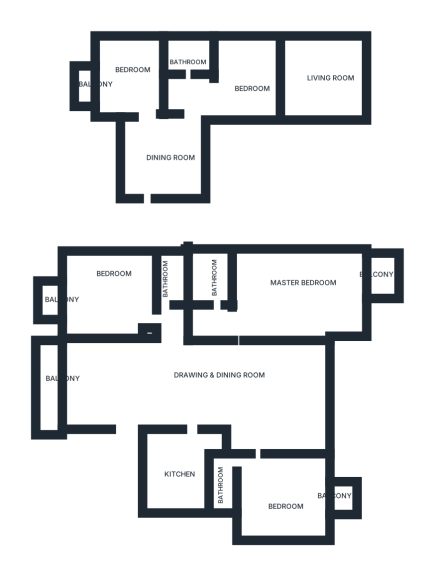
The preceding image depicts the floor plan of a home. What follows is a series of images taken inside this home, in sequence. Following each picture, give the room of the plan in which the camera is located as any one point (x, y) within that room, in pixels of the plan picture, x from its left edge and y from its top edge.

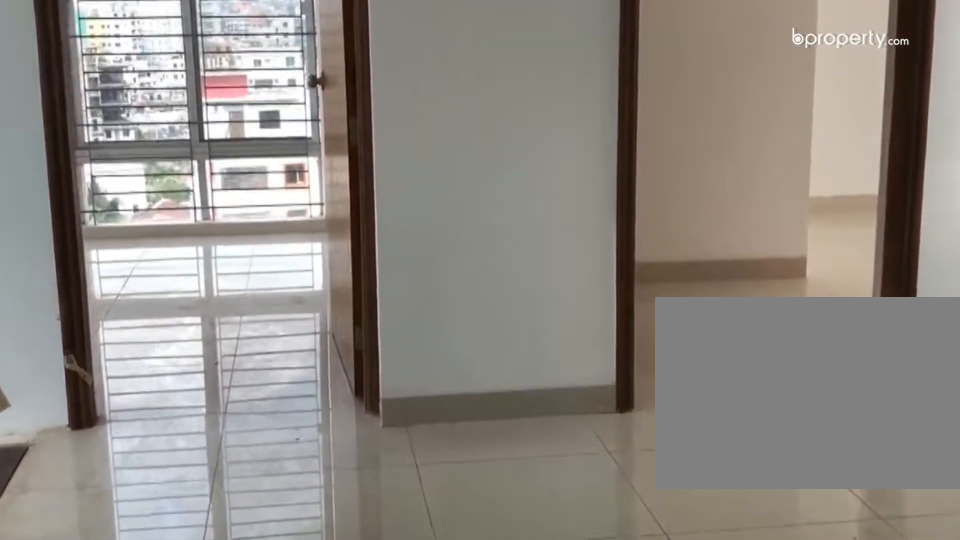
(156, 178)
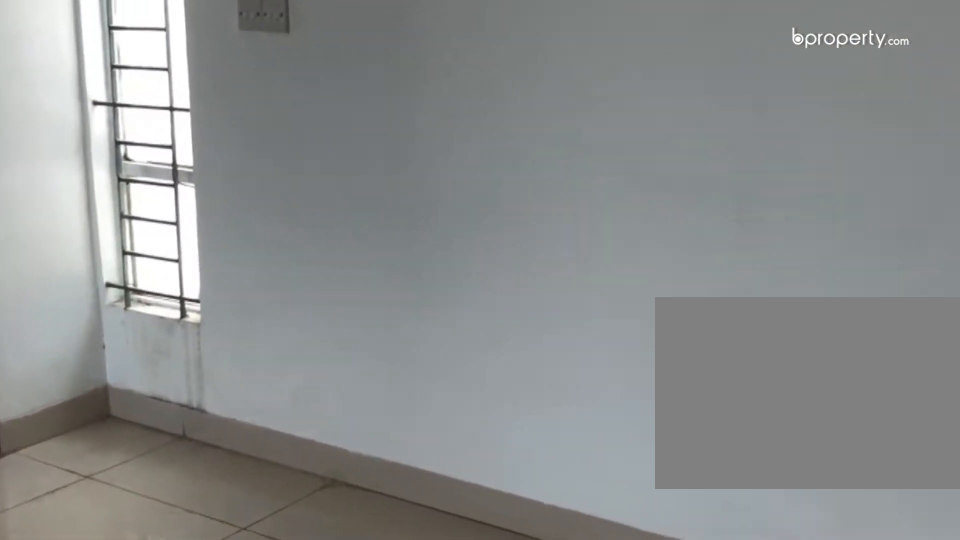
(155, 143)
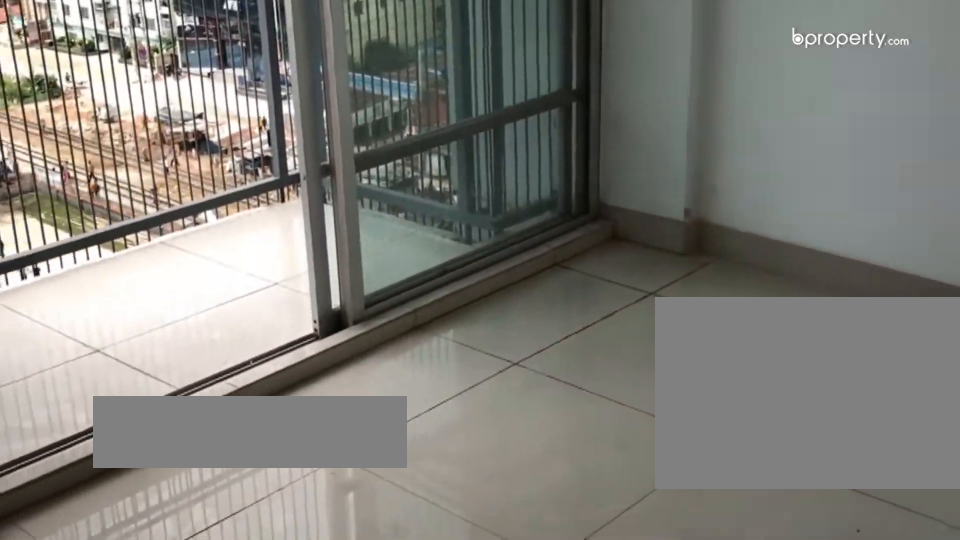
(106, 68)
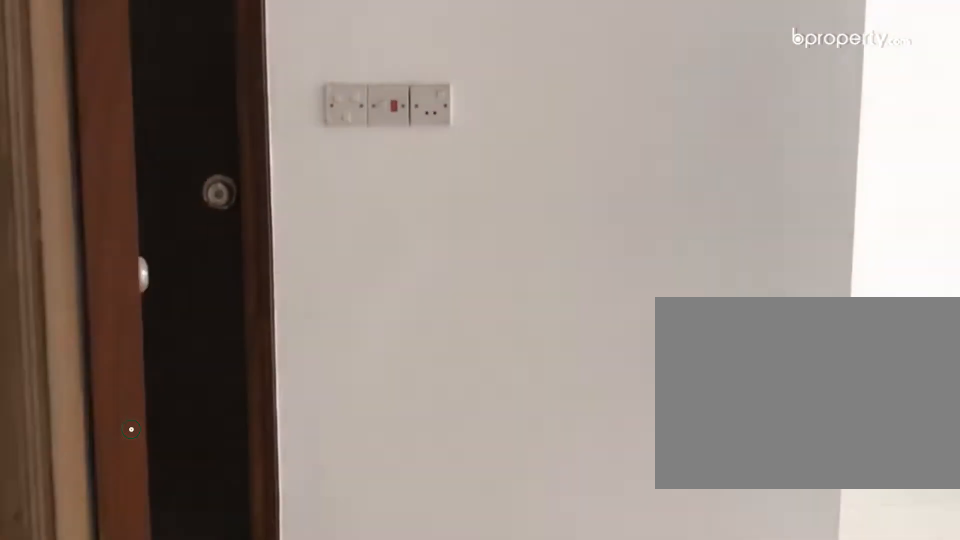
(218, 100)
